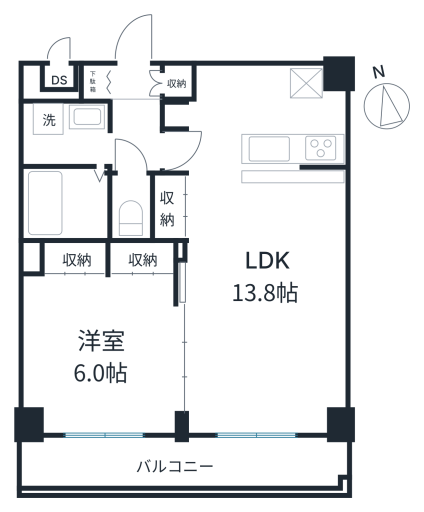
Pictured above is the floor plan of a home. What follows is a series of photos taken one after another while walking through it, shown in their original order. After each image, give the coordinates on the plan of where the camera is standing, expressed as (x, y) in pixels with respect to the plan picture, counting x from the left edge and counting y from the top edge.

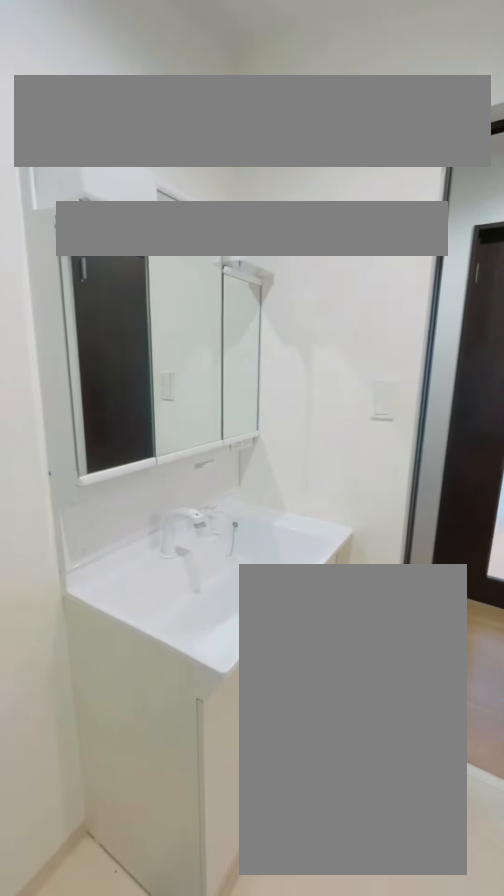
(50, 145)
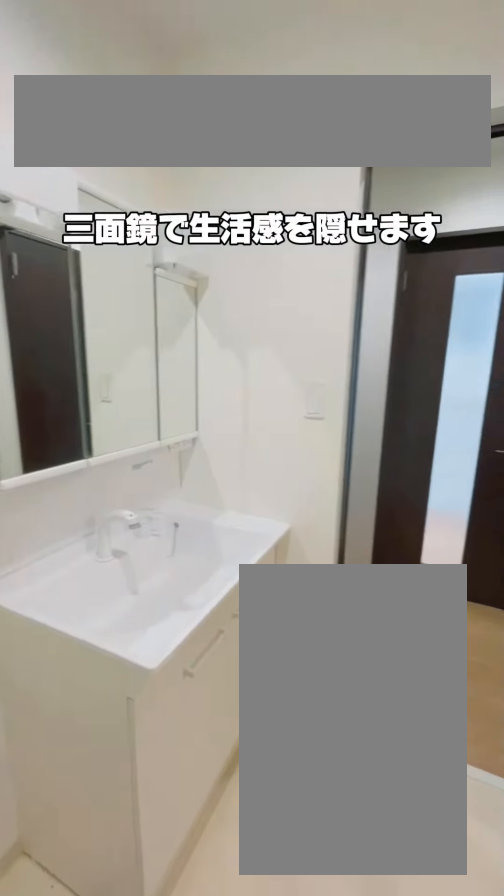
(50, 145)
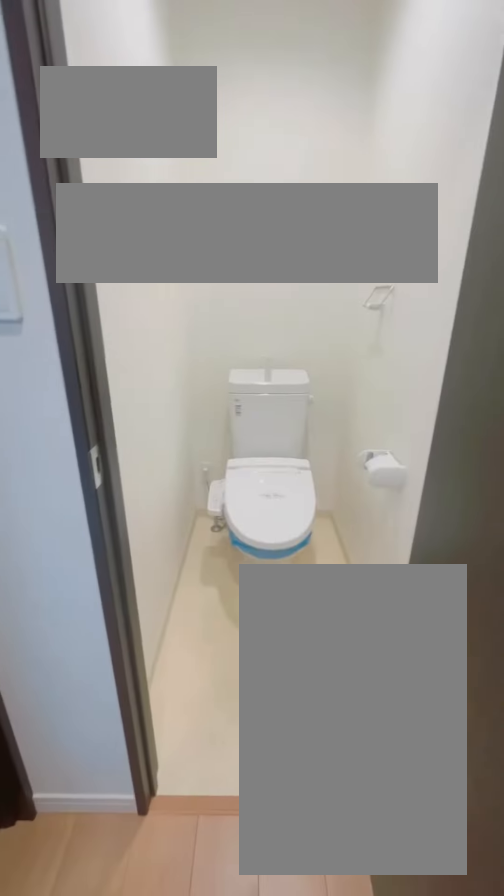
(129, 201)
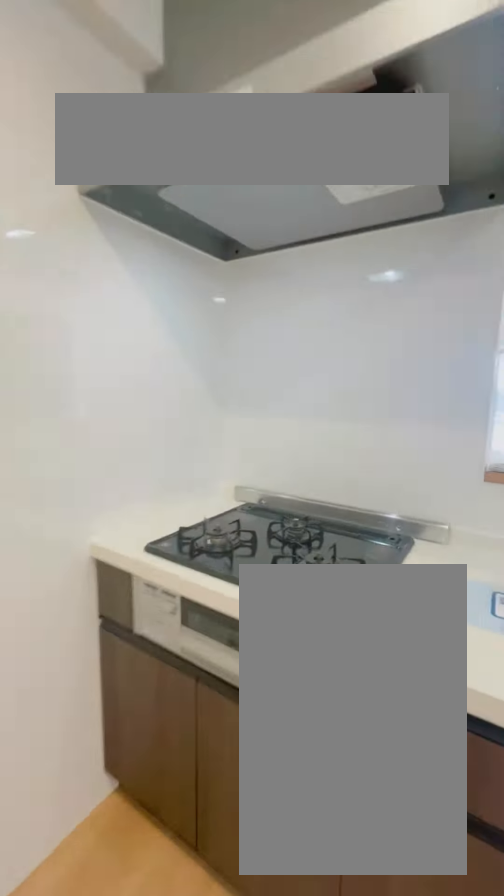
(263, 102)
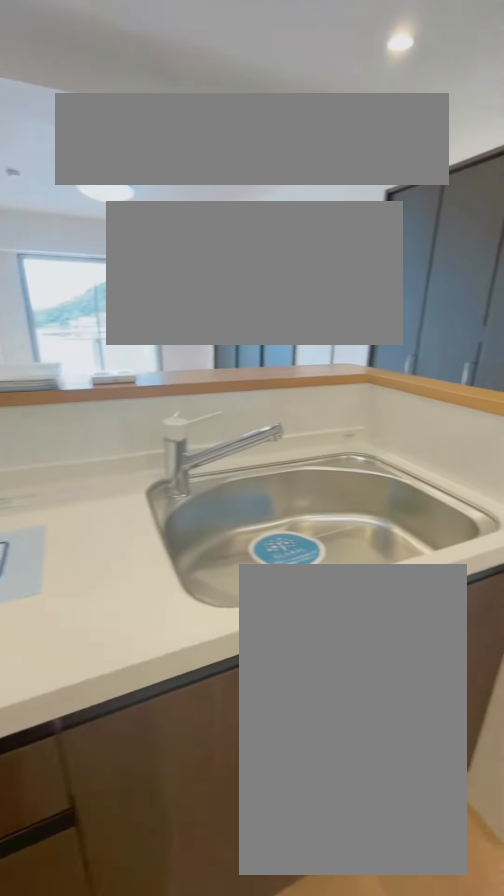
(262, 101)
